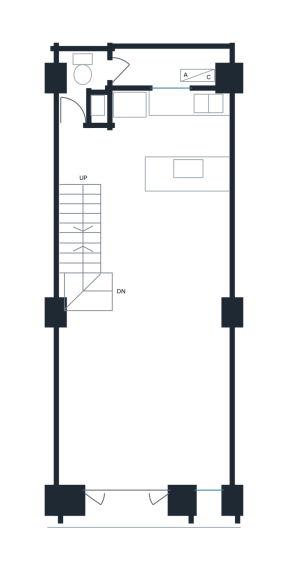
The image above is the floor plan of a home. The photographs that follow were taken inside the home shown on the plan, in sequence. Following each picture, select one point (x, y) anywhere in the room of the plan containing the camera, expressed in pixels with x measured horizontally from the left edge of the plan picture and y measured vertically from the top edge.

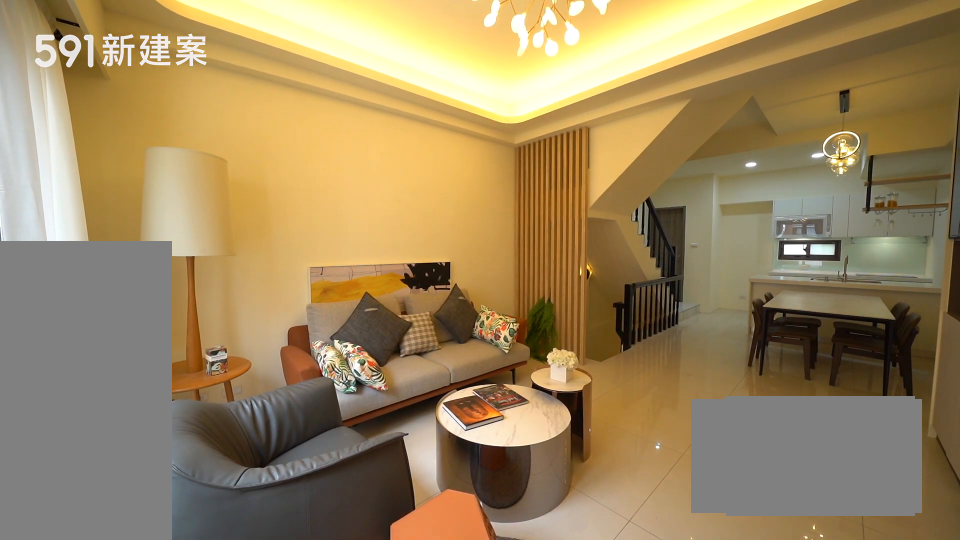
(145, 401)
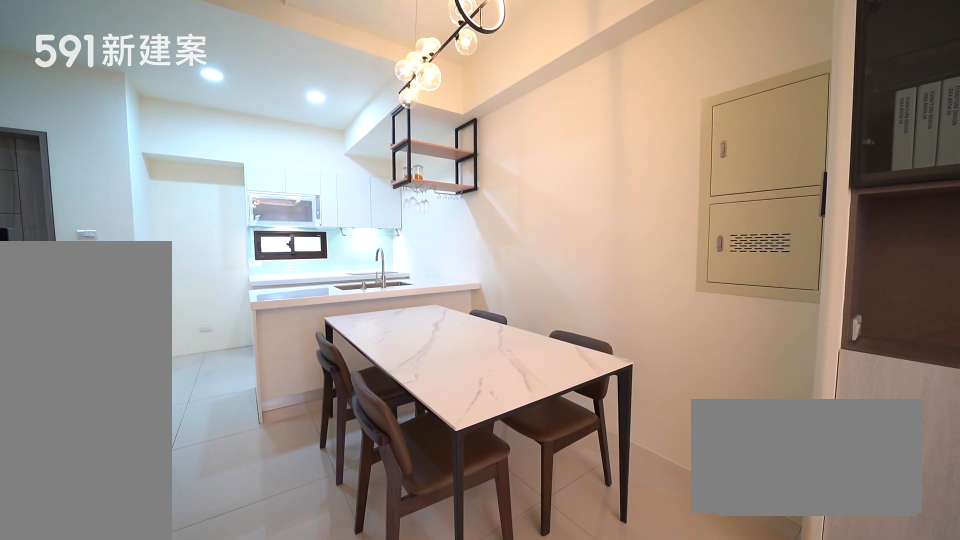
(181, 255)
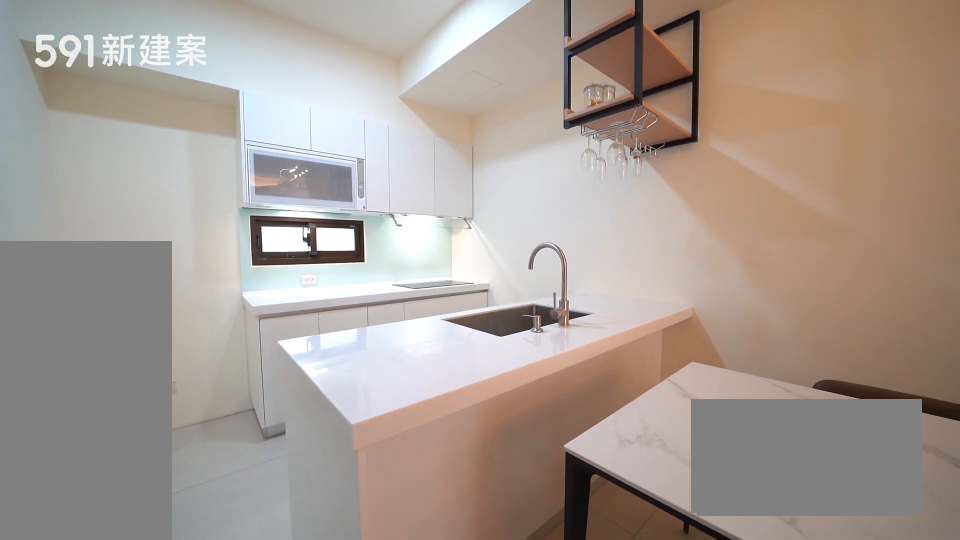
(172, 146)
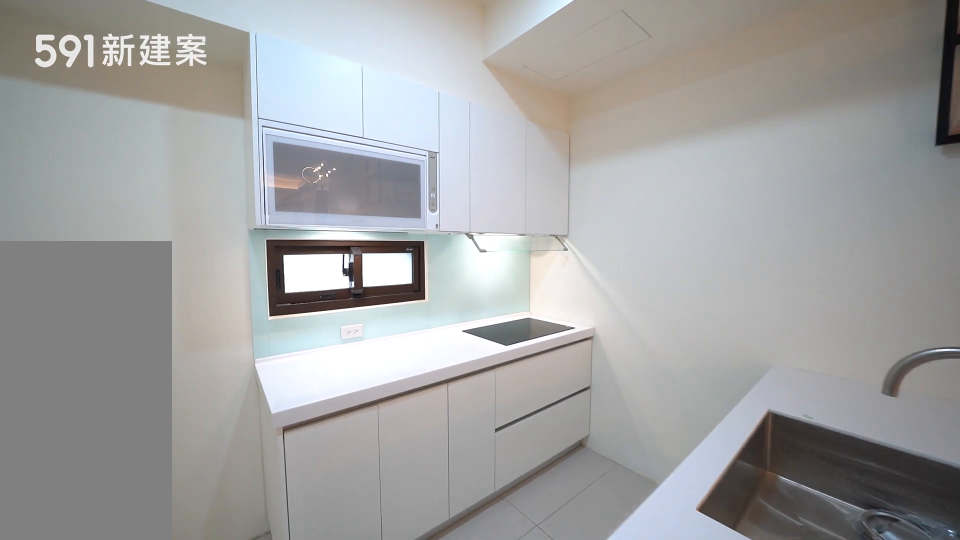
(172, 146)
